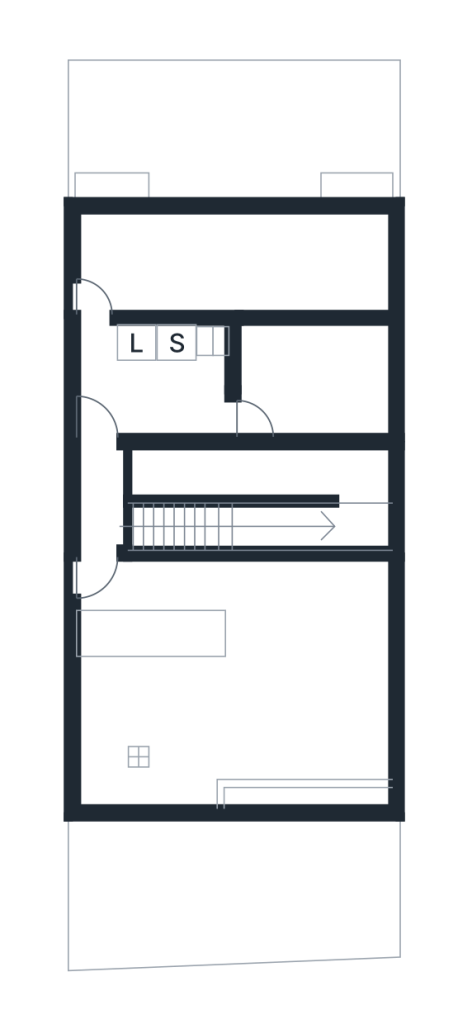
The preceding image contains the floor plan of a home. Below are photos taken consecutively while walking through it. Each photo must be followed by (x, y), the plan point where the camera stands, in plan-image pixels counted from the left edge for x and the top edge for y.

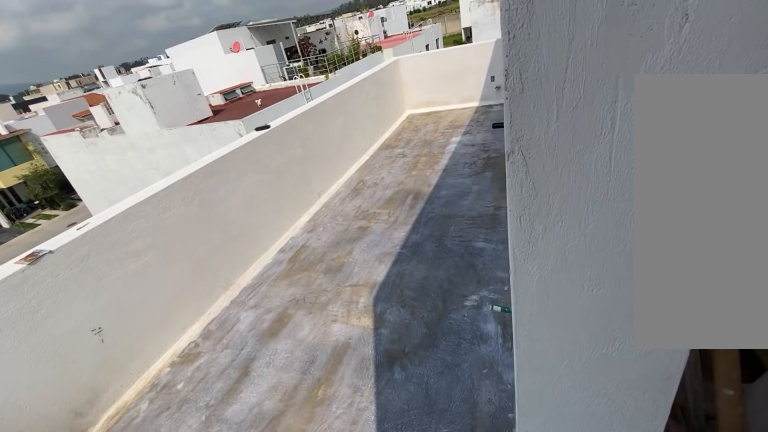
(98, 323)
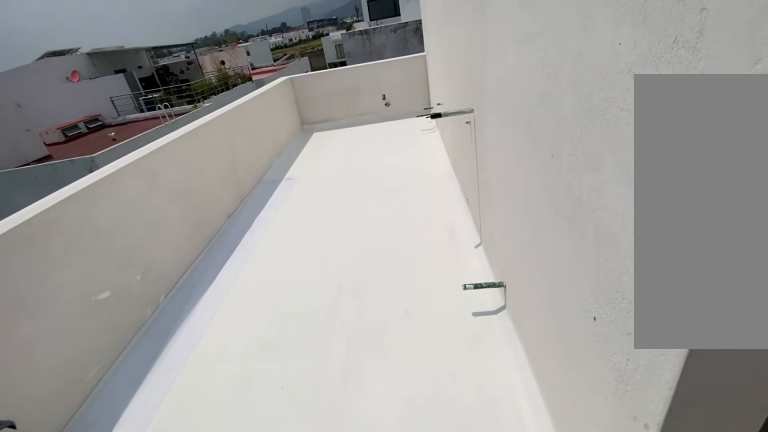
(89, 302)
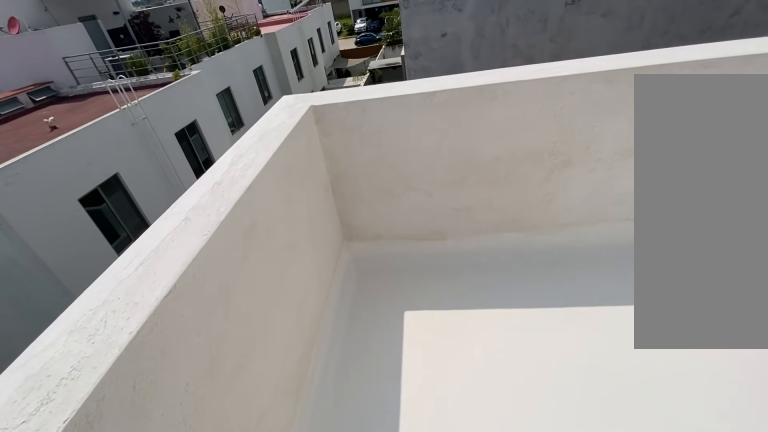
(228, 249)
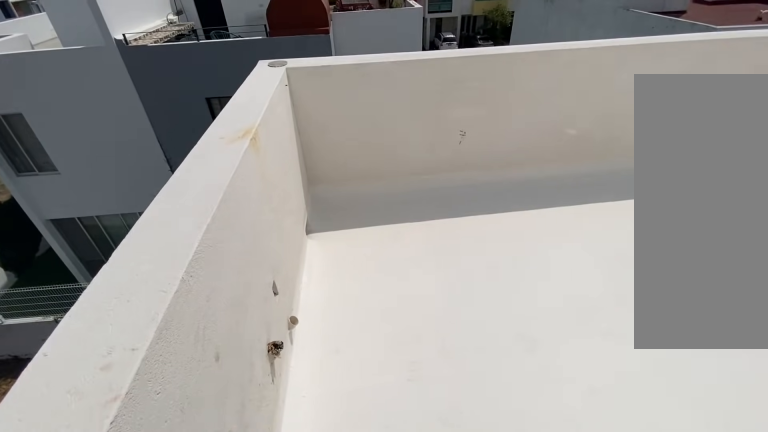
(98, 255)
